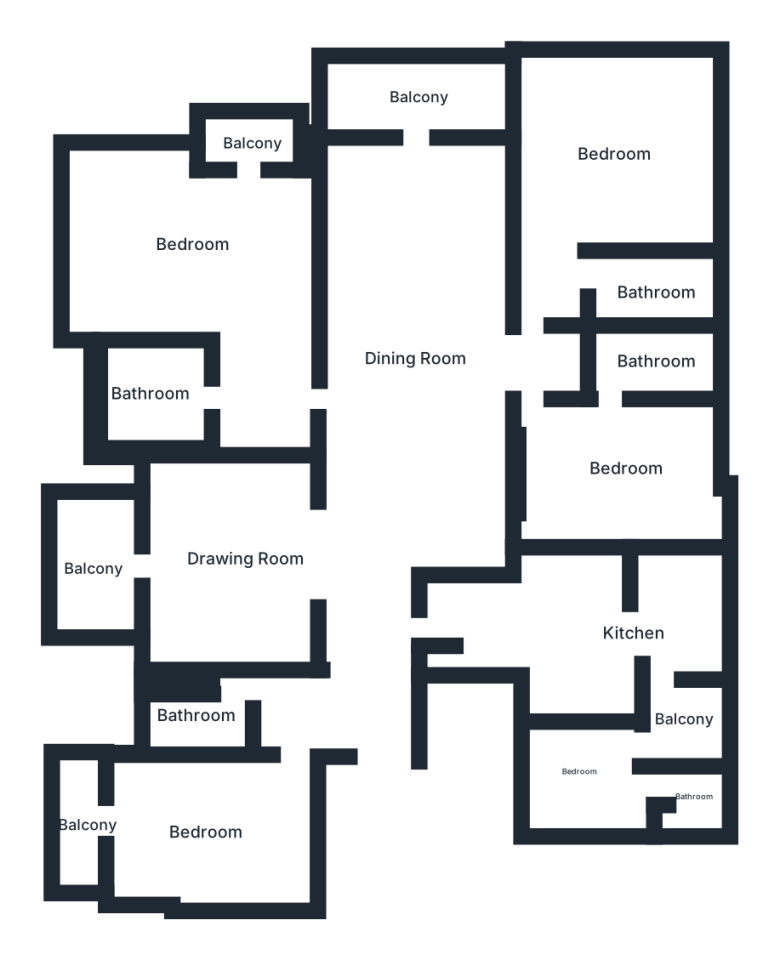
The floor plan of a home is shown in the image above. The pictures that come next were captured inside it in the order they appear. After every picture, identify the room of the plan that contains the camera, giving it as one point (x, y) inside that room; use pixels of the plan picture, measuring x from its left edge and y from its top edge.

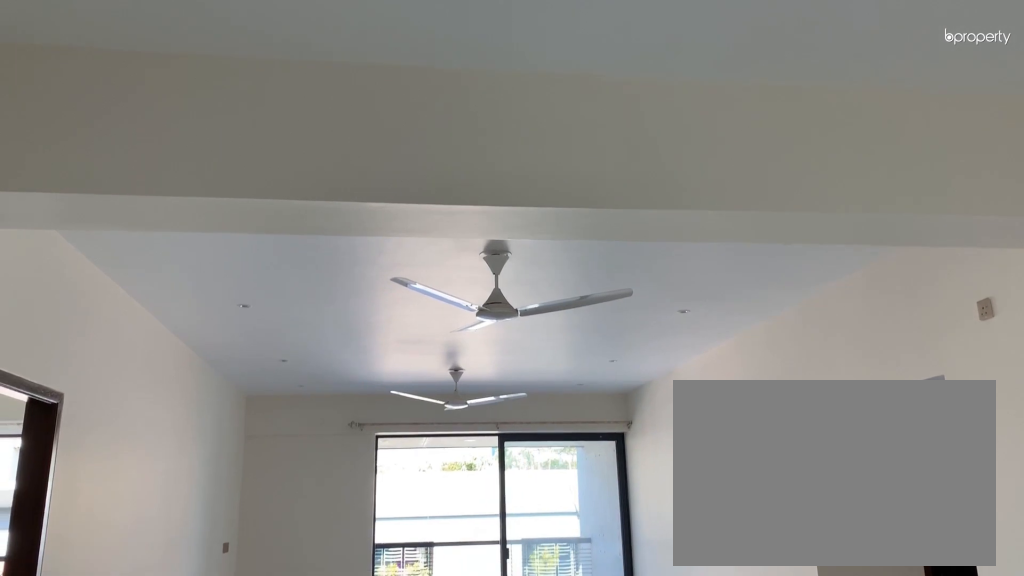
(408, 350)
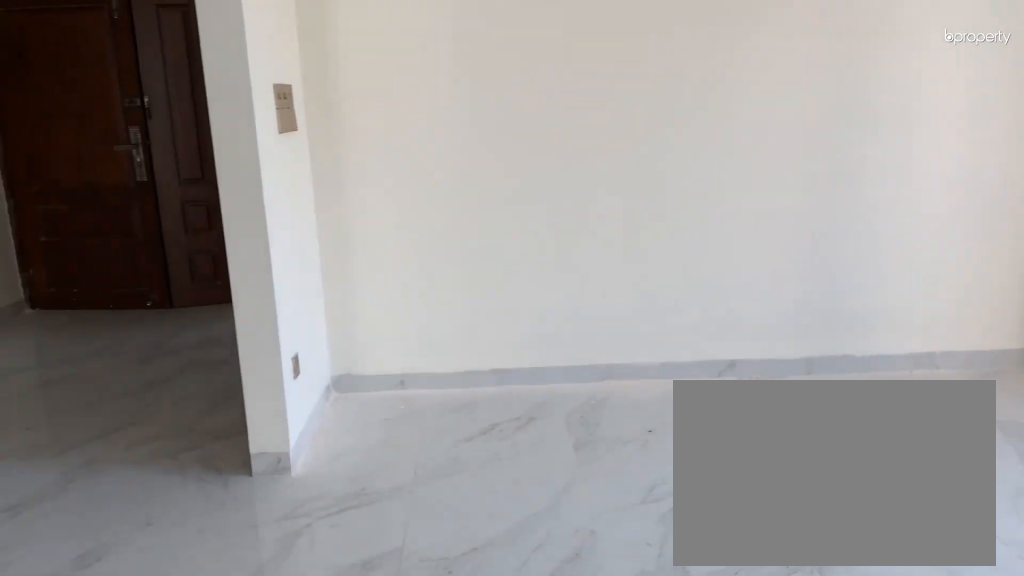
(249, 561)
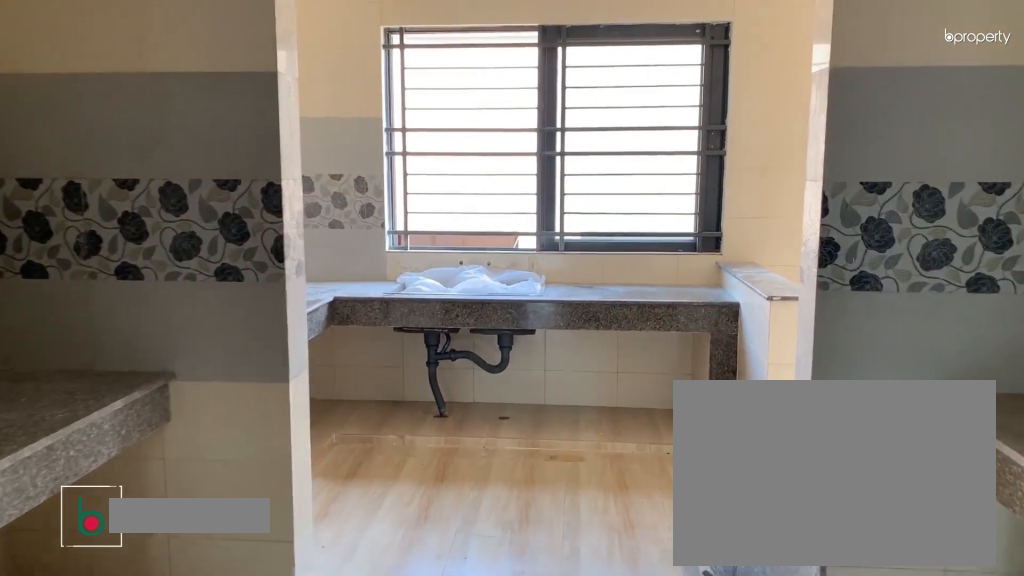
(633, 641)
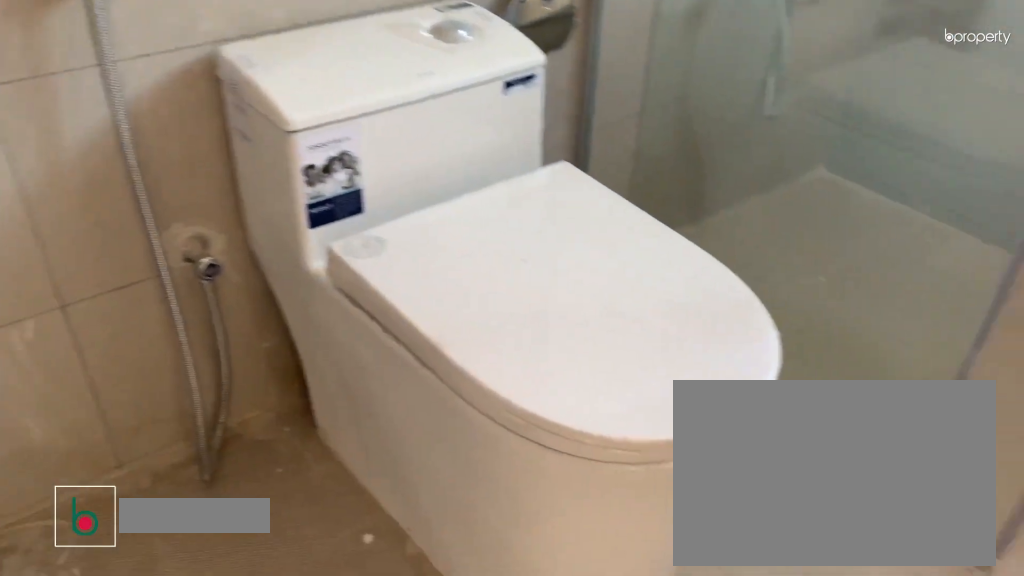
(652, 363)
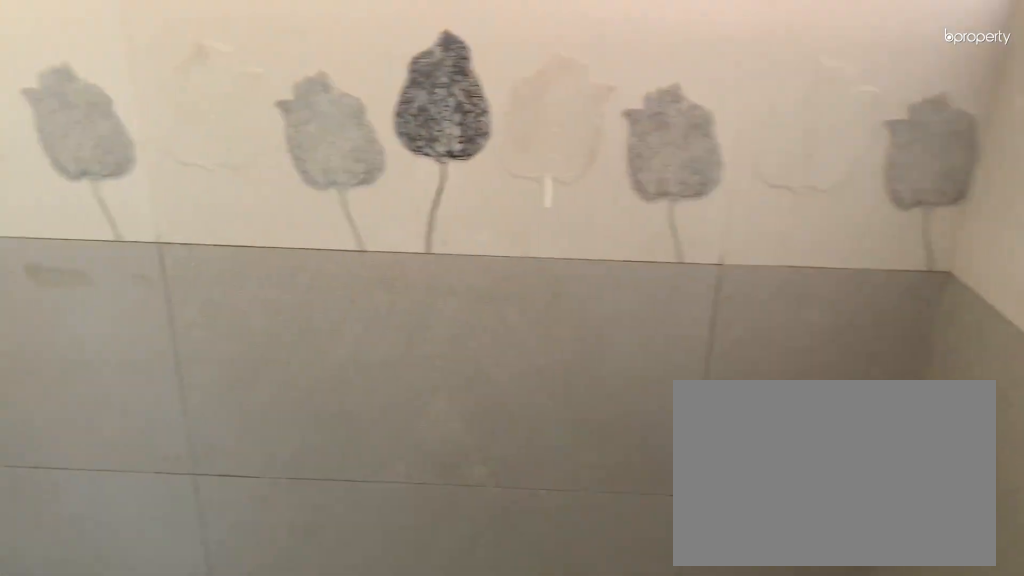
(652, 363)
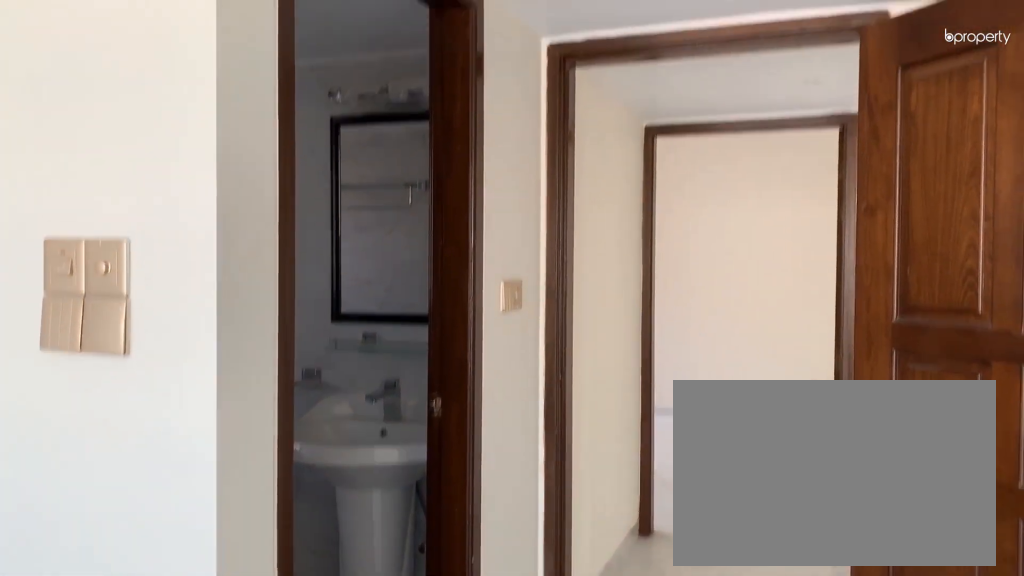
(614, 151)
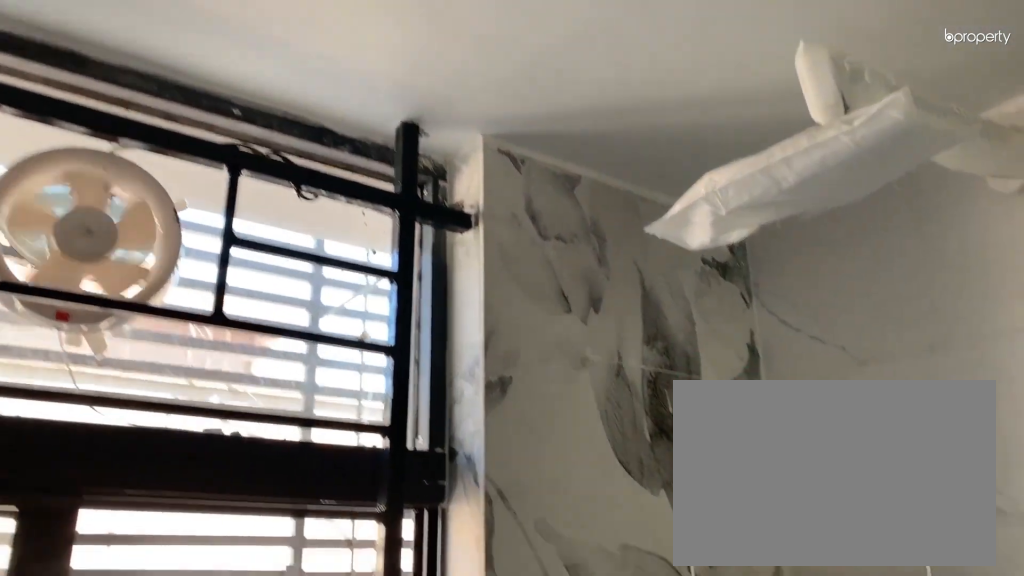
(653, 296)
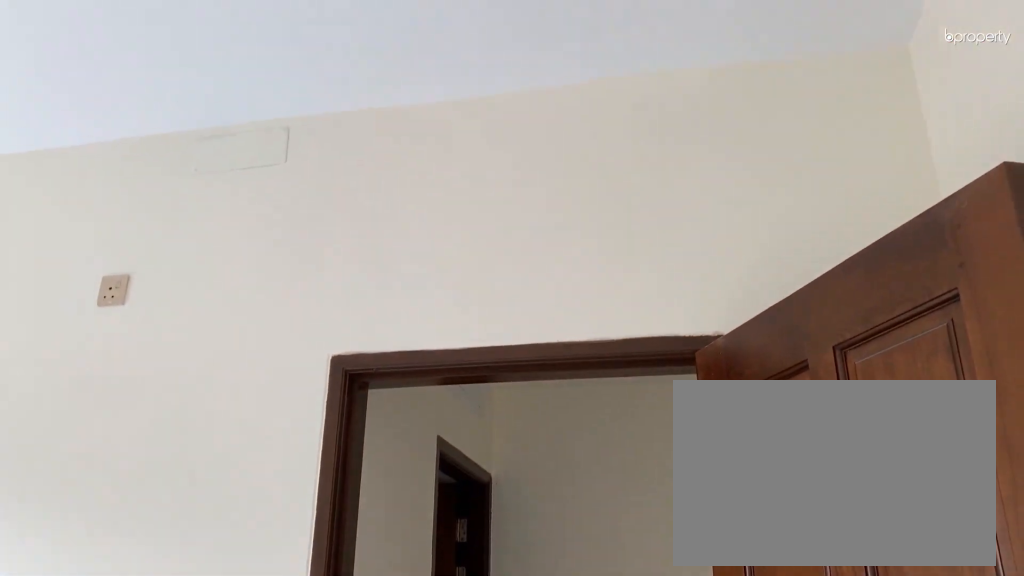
(217, 833)
